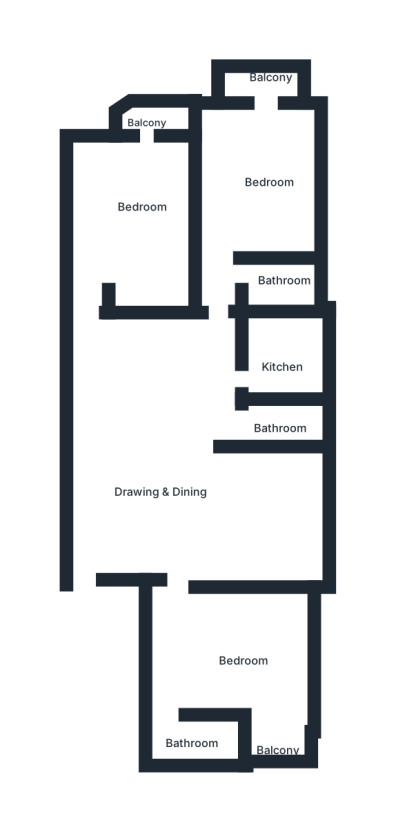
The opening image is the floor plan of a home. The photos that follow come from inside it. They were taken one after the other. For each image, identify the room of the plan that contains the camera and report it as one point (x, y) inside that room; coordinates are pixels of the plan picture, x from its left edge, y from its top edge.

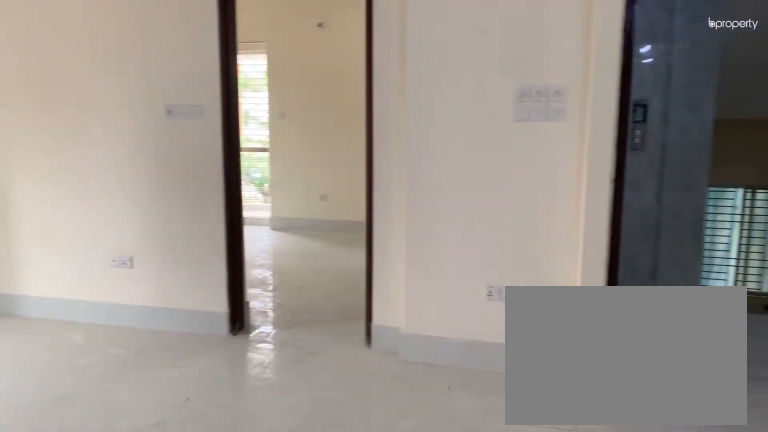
(167, 487)
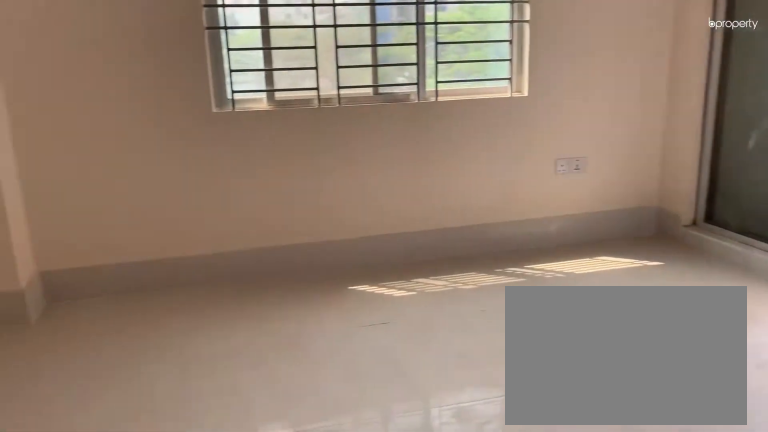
(232, 657)
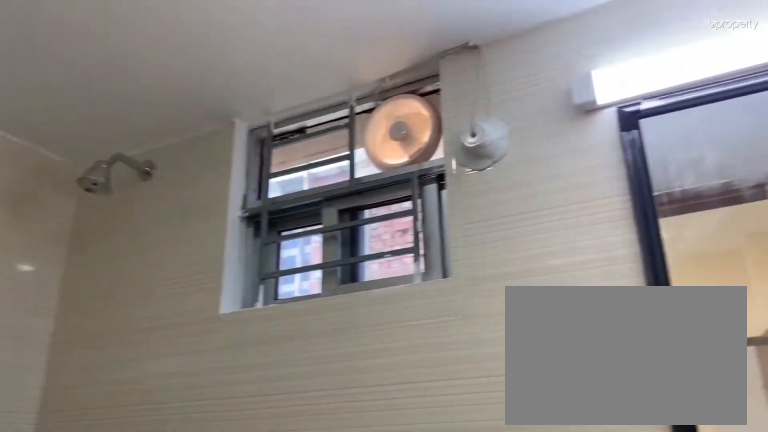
(194, 739)
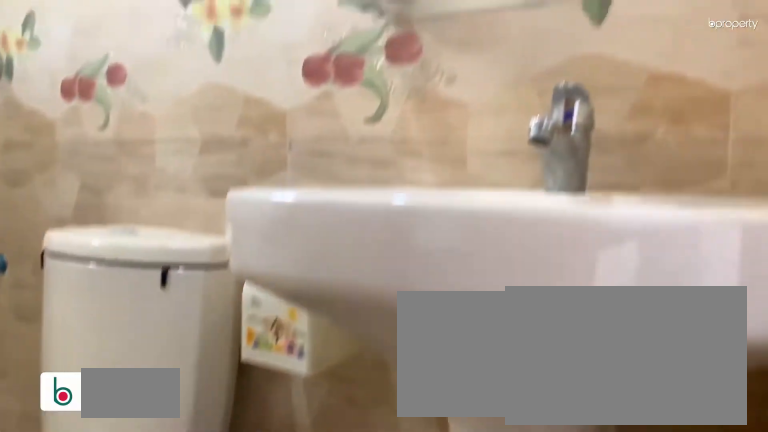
(278, 421)
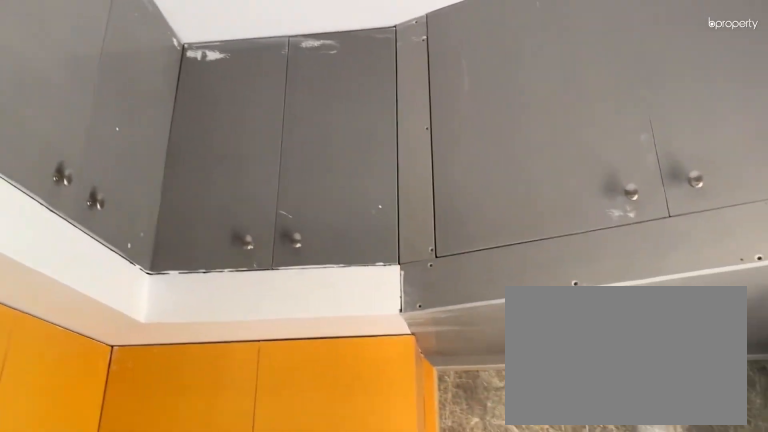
(283, 363)
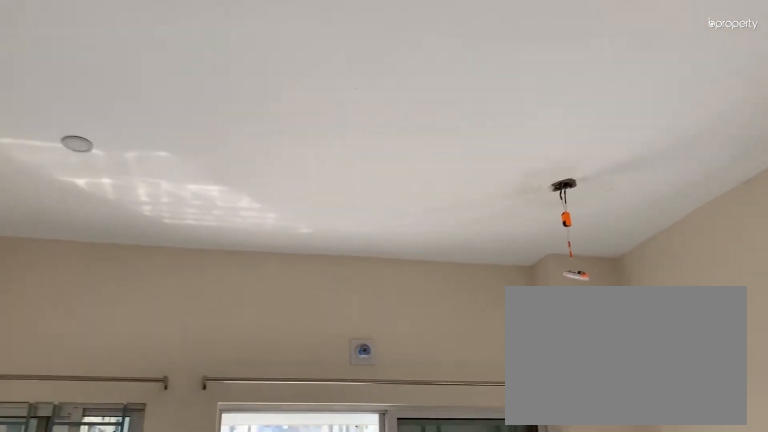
(267, 160)
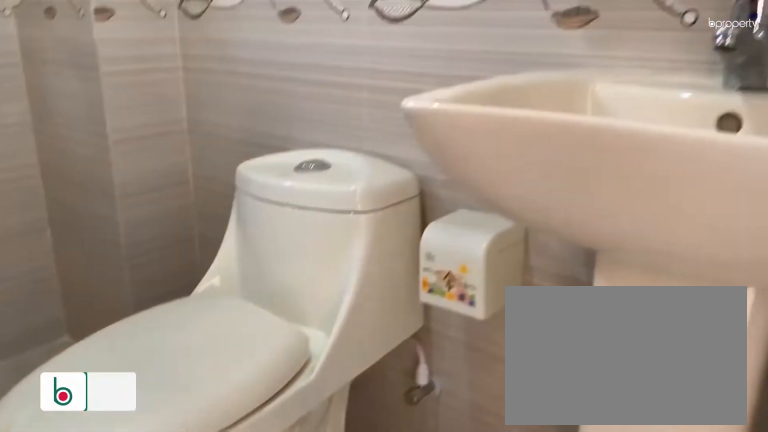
(268, 279)
